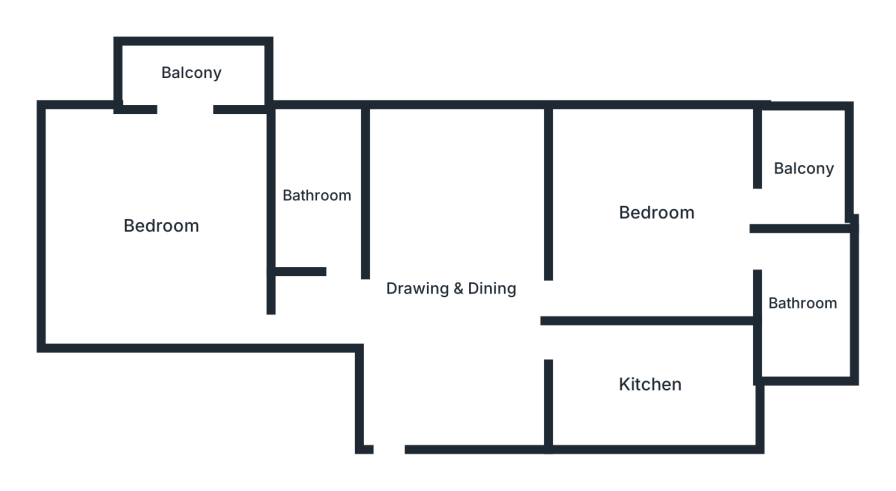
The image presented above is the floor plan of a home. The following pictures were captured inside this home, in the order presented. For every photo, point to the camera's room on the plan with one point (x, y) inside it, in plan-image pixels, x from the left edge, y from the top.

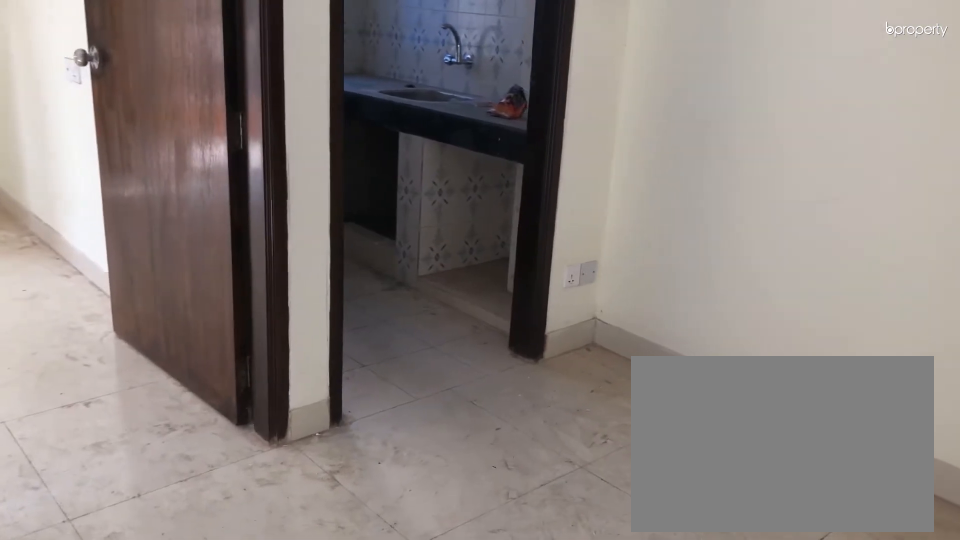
(456, 293)
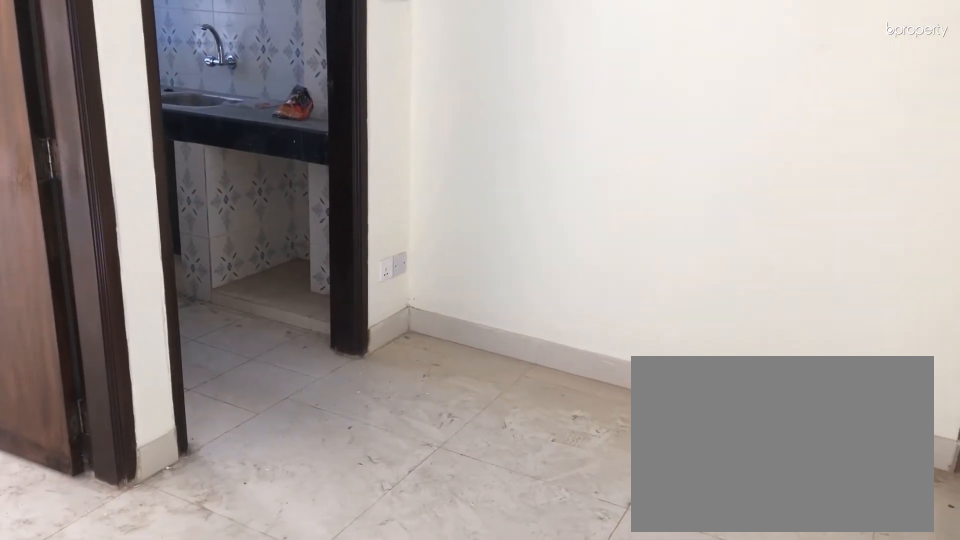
(456, 293)
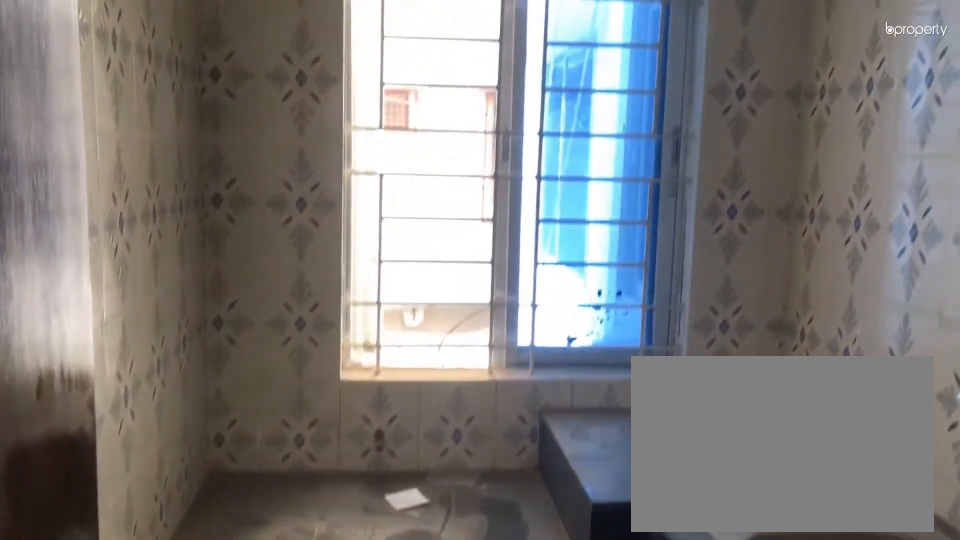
(649, 385)
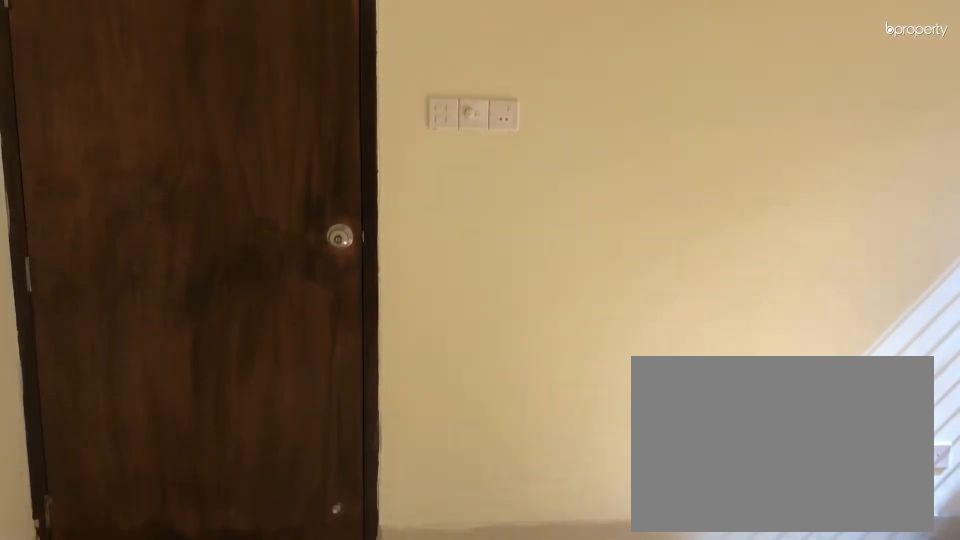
(655, 212)
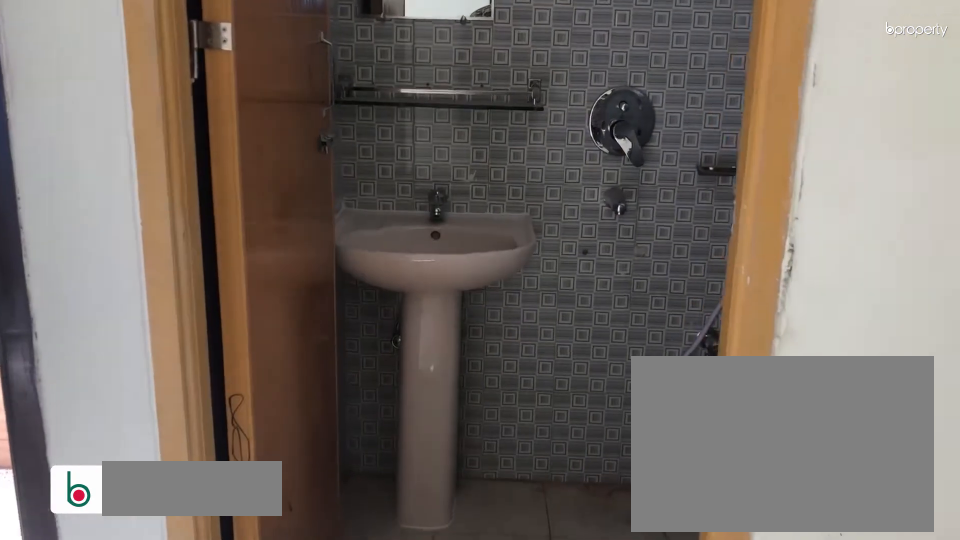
(800, 304)
